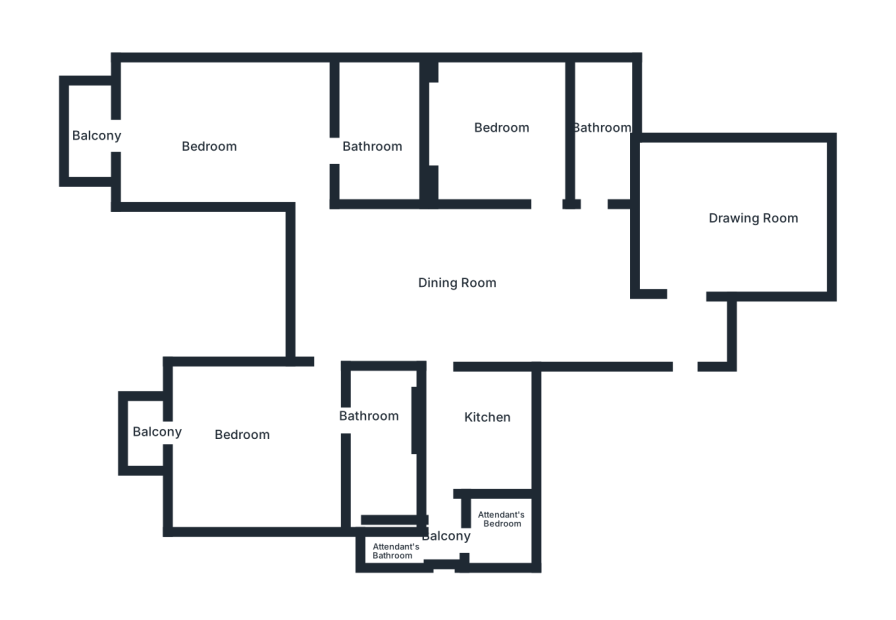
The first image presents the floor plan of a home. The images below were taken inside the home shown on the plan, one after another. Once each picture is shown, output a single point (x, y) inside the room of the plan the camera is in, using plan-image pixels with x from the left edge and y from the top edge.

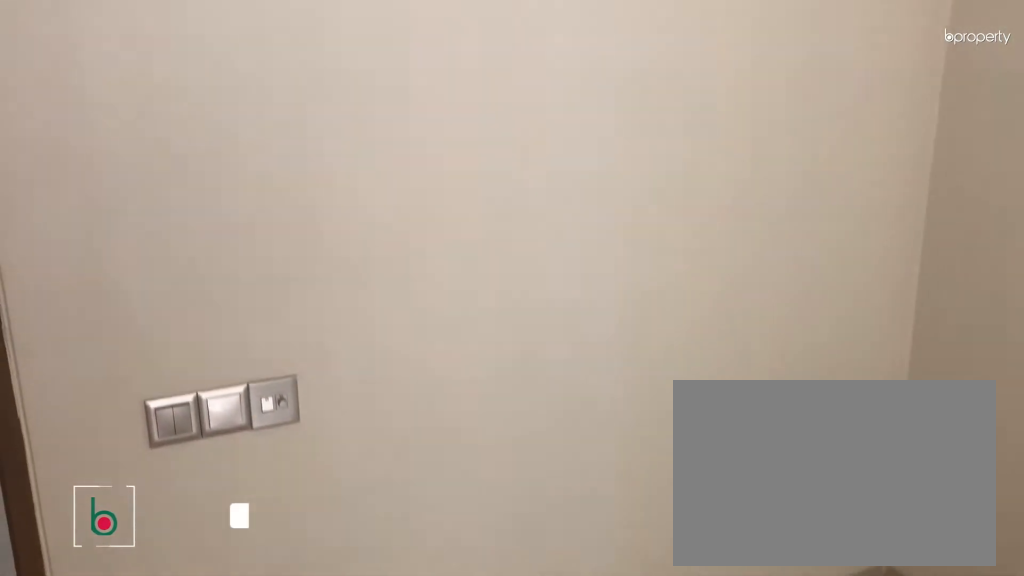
(504, 133)
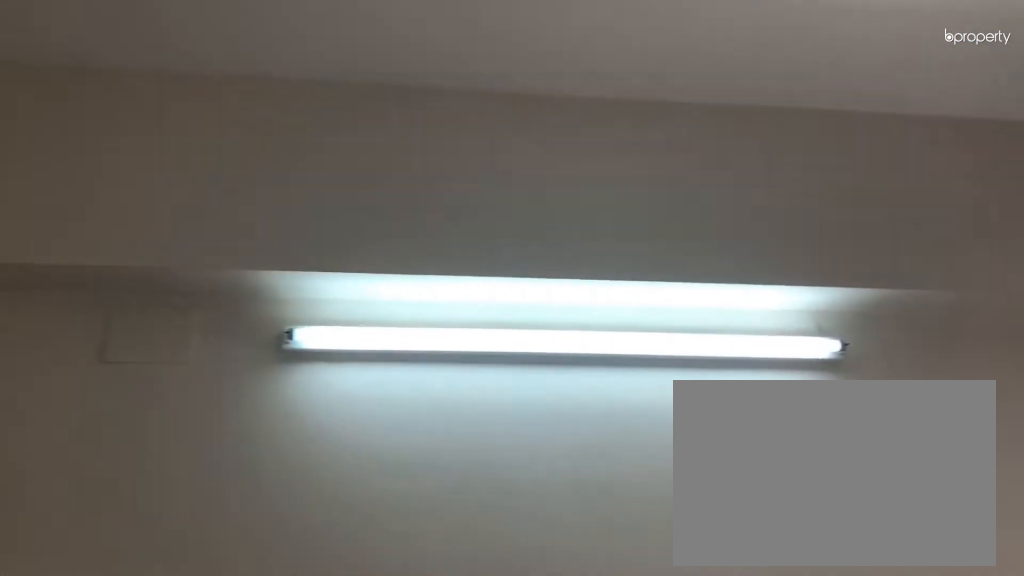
(196, 126)
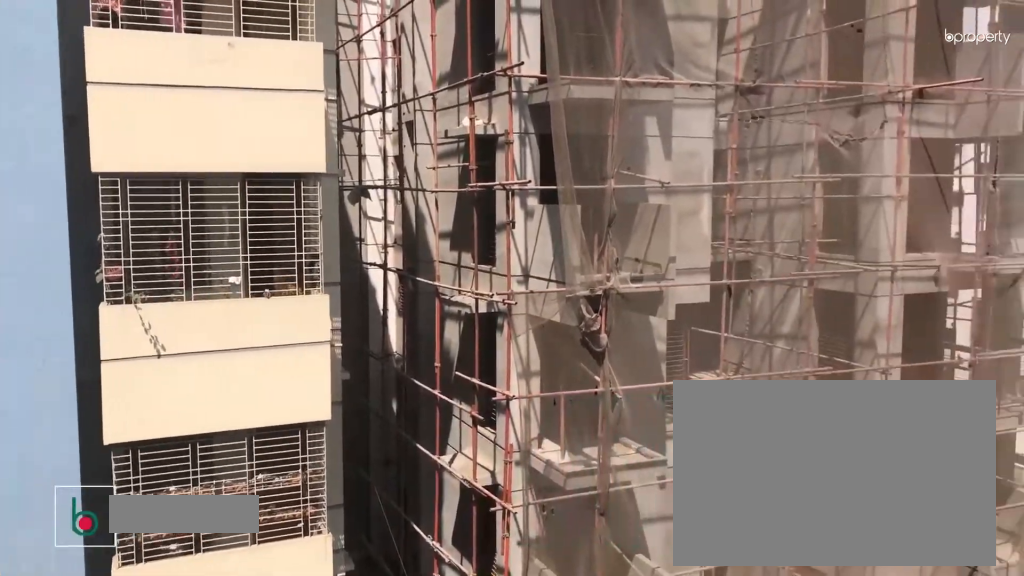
(97, 133)
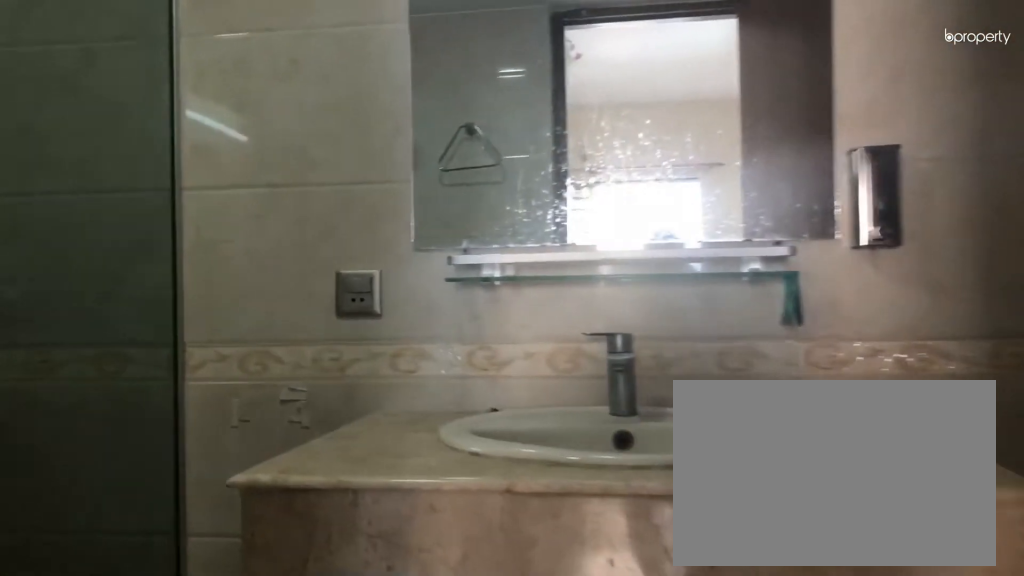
(381, 144)
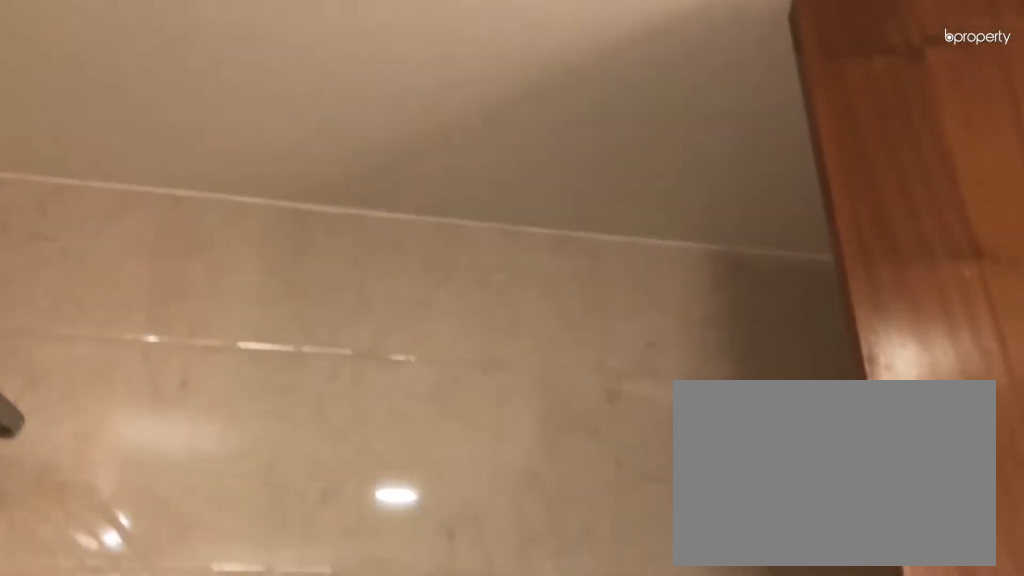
(381, 144)
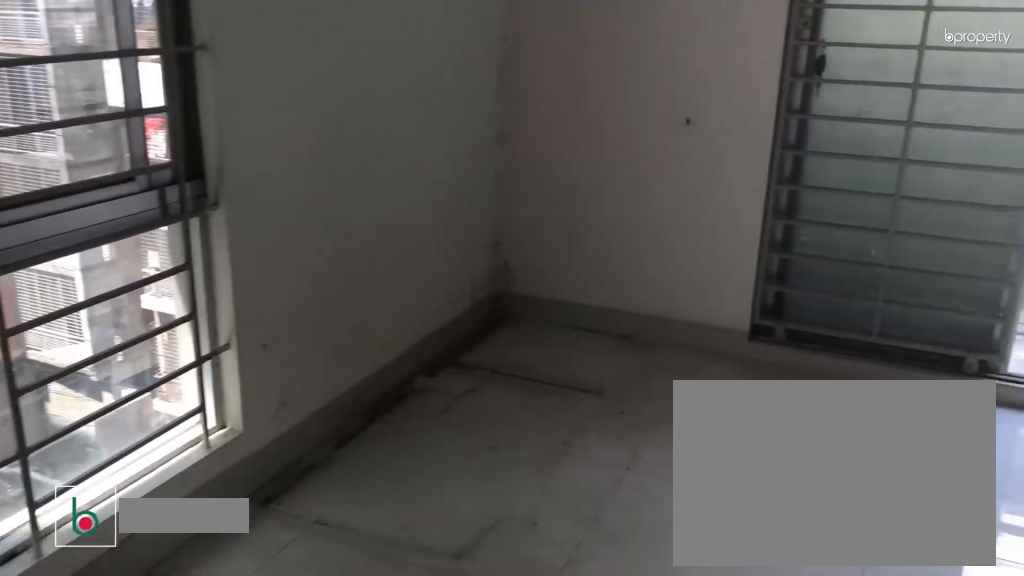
(244, 444)
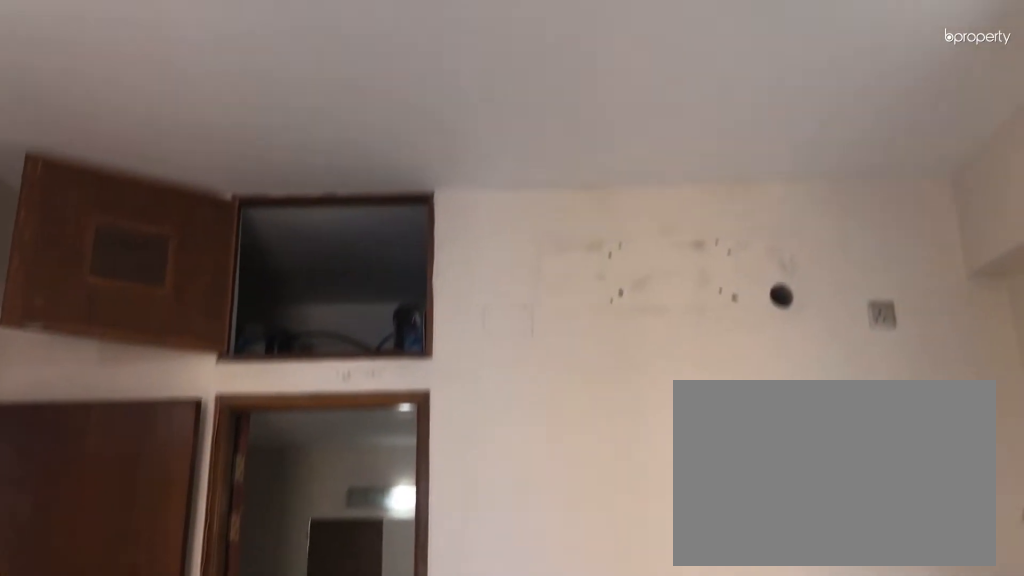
(244, 444)
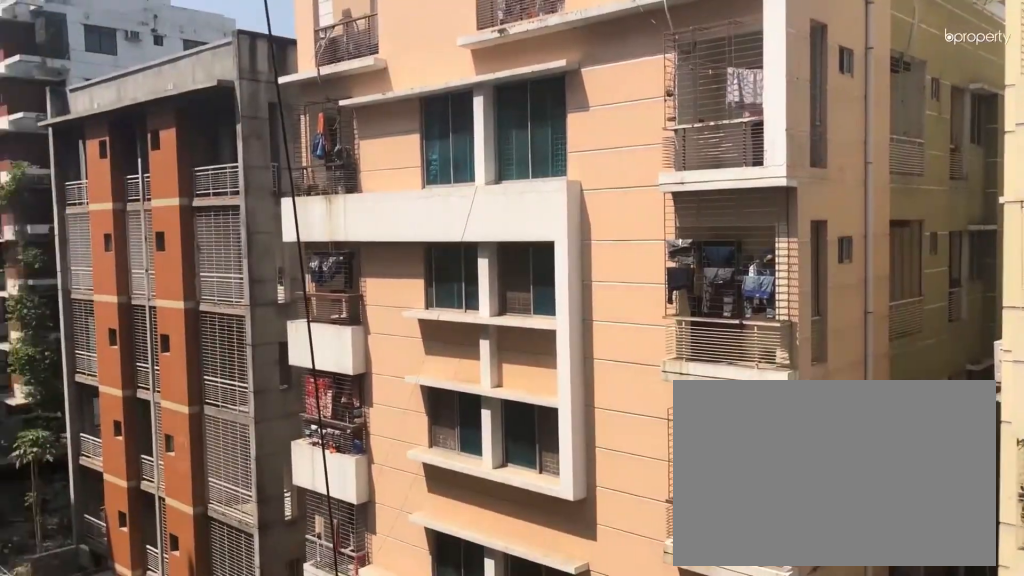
(152, 439)
